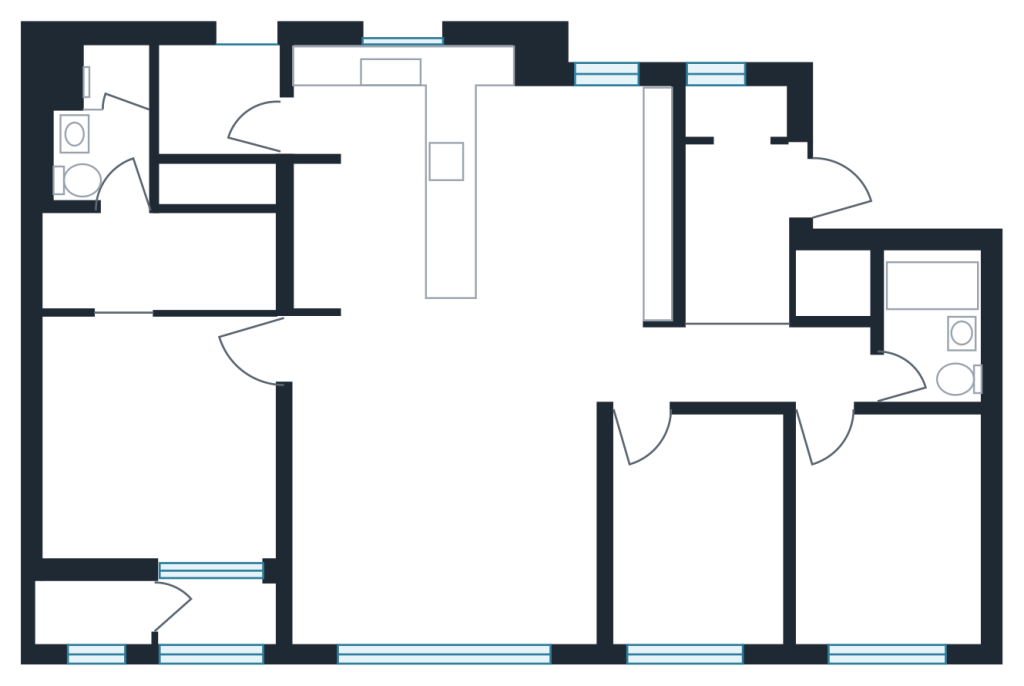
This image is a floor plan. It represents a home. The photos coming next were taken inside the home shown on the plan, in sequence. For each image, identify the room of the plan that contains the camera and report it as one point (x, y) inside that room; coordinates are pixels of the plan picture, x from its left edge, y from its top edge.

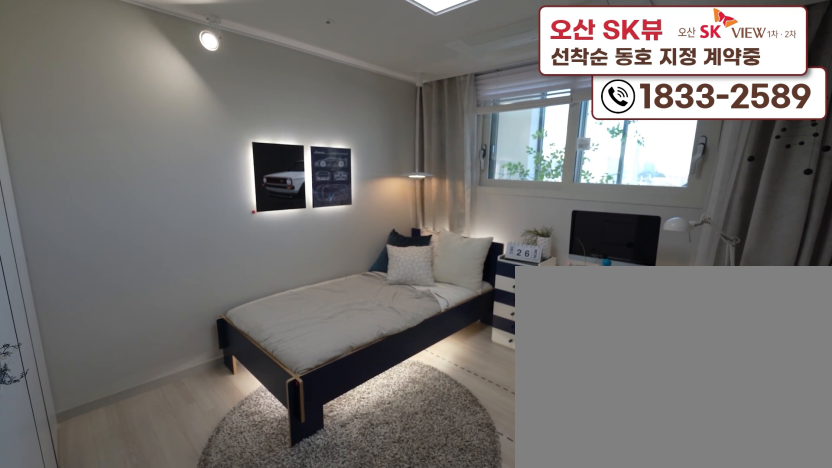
(879, 581)
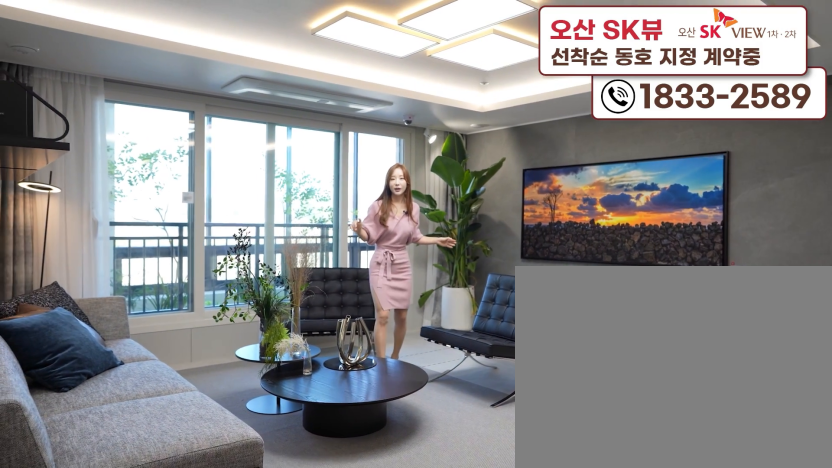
(449, 565)
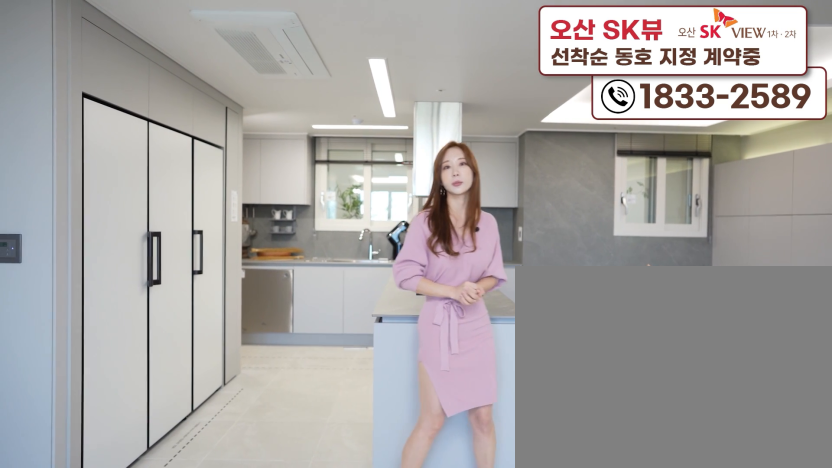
(408, 324)
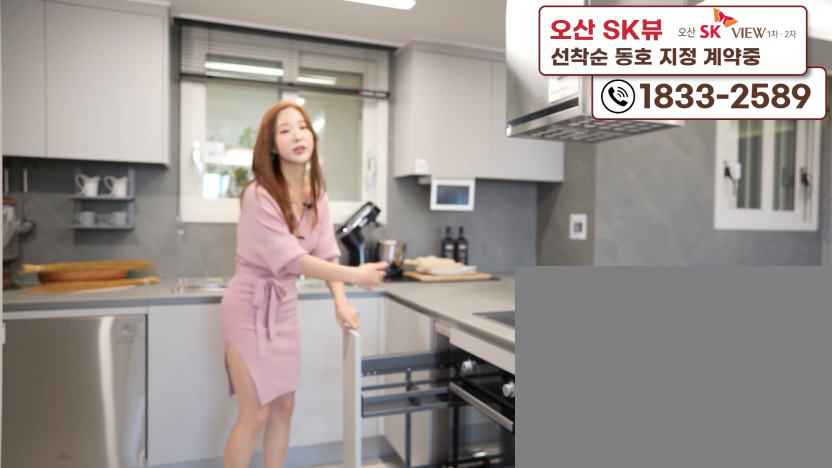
(408, 324)
